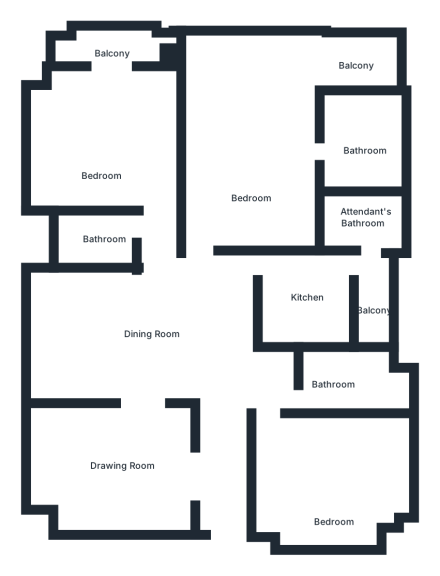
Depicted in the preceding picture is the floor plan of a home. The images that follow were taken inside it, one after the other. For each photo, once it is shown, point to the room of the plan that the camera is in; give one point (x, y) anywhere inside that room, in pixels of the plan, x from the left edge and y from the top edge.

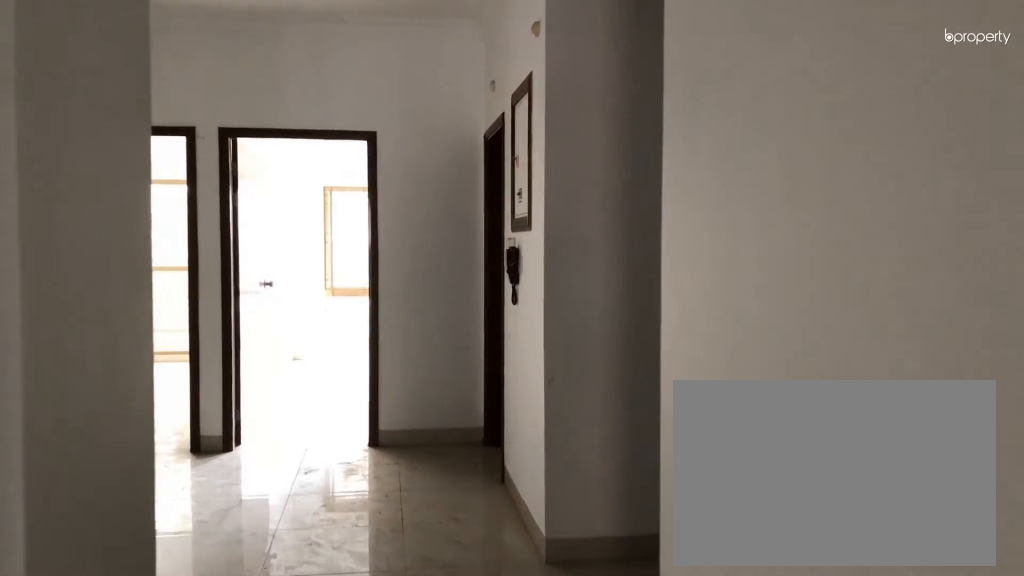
(224, 502)
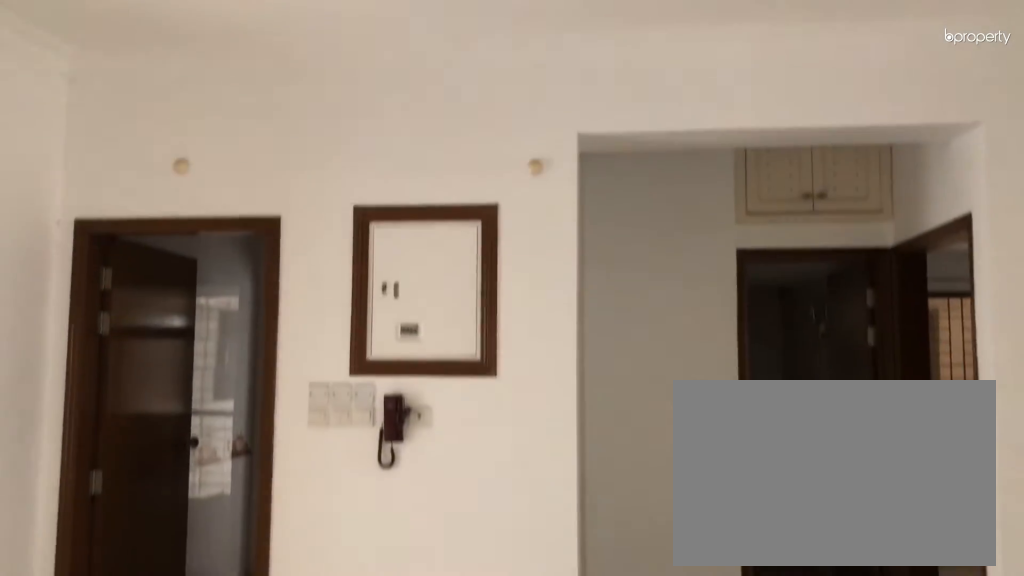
(152, 341)
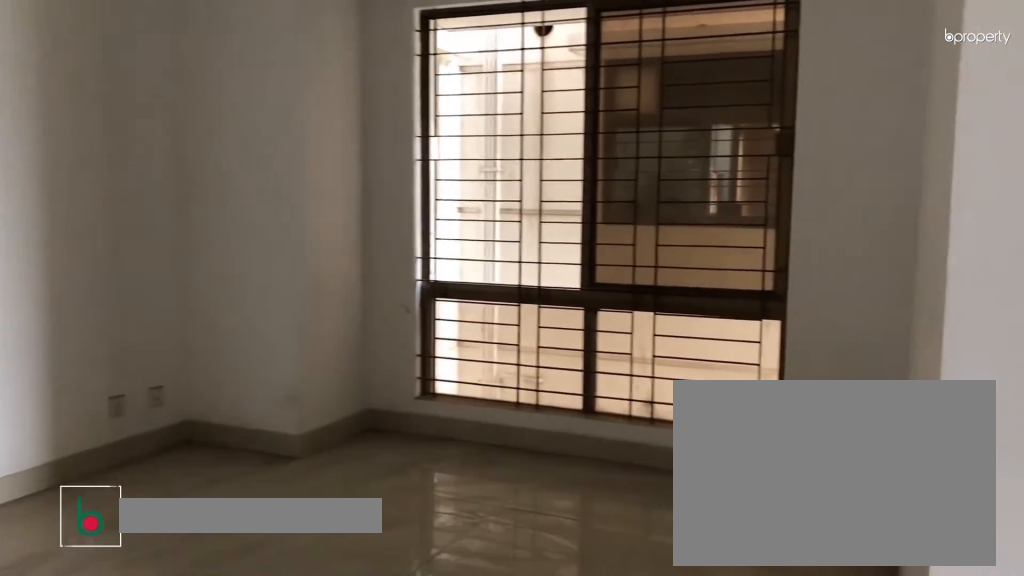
(124, 467)
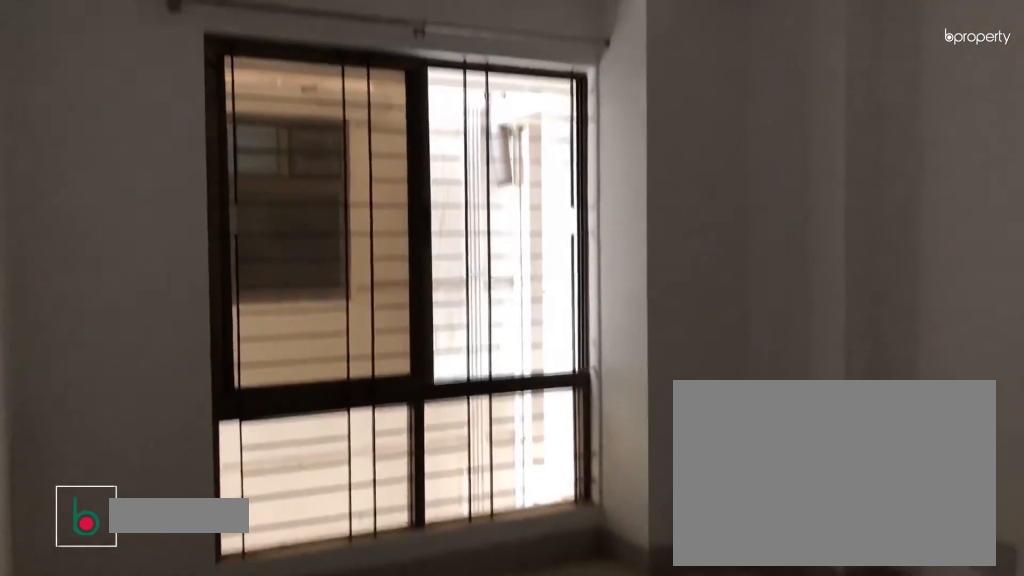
(334, 482)
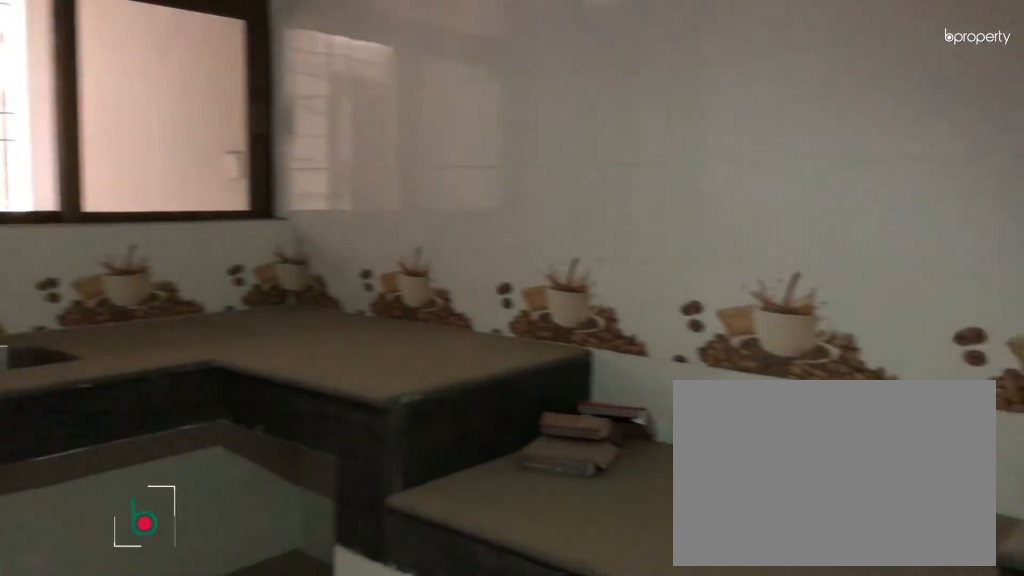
(306, 300)
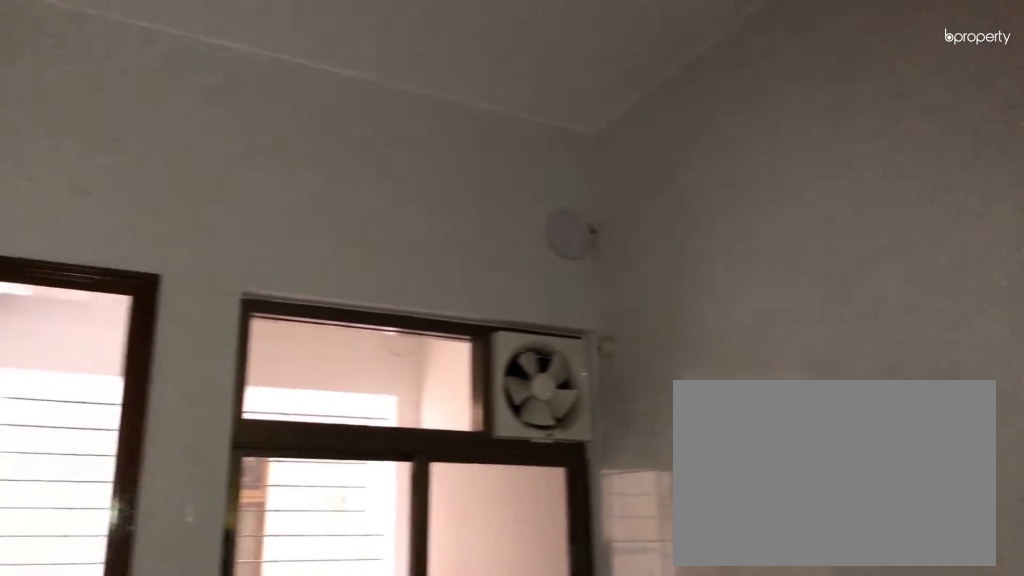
(306, 300)
